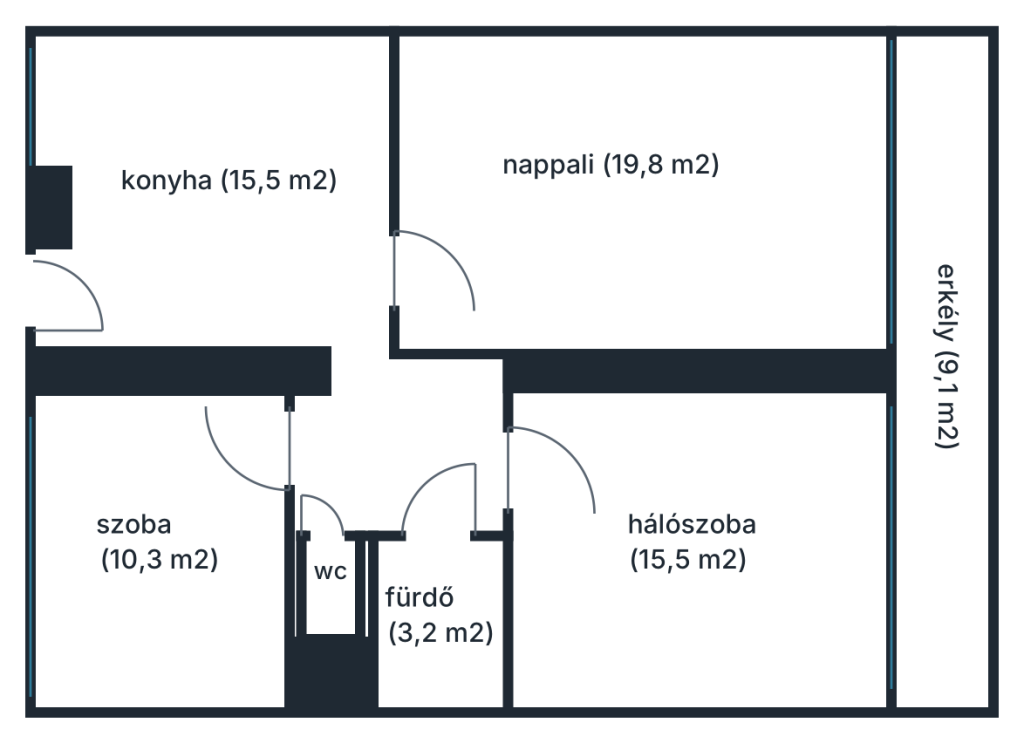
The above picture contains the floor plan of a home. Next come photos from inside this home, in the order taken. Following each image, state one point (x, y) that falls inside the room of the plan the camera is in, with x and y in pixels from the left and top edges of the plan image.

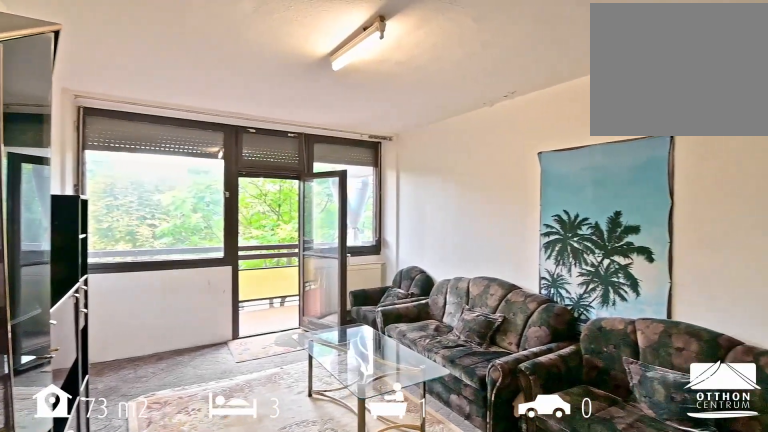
(640, 194)
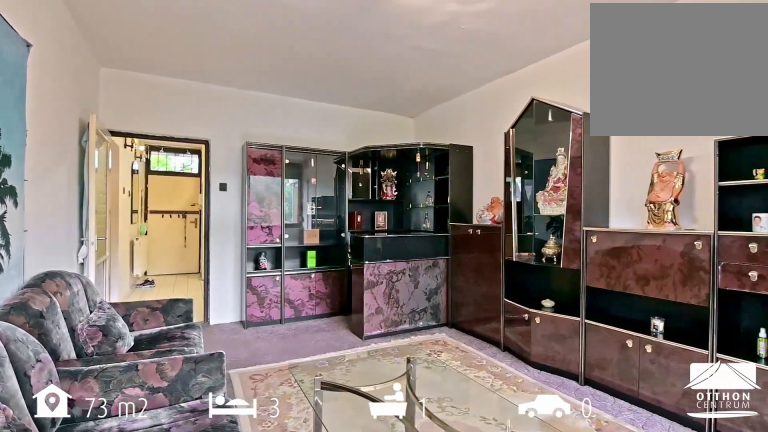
(640, 193)
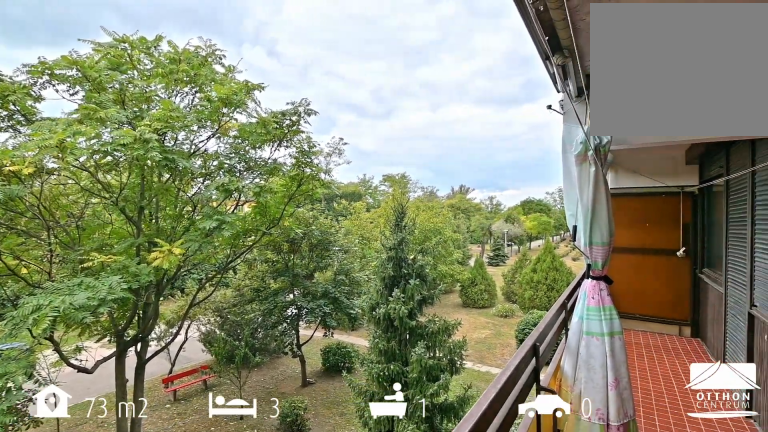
(941, 390)
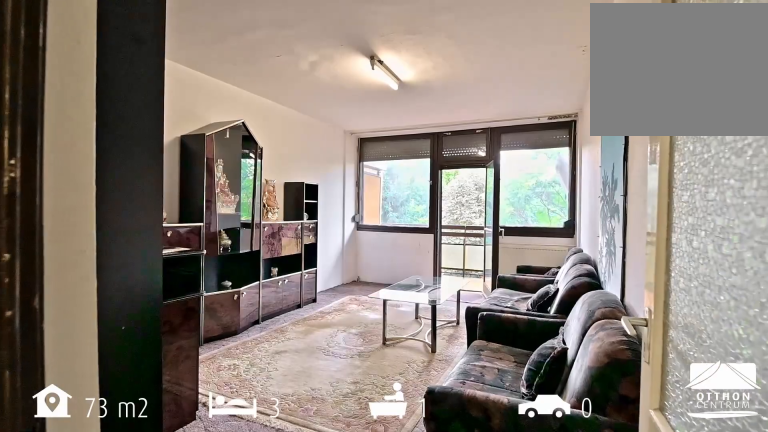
(640, 193)
